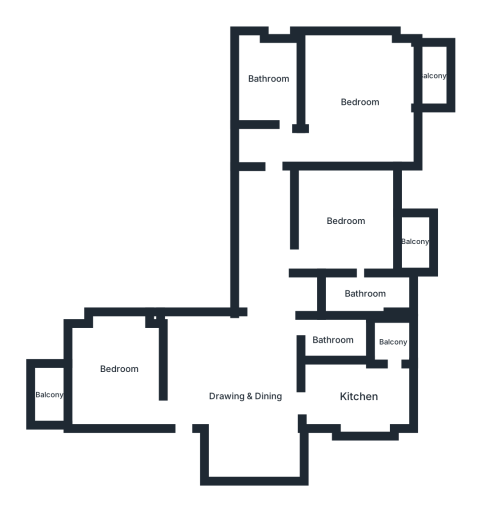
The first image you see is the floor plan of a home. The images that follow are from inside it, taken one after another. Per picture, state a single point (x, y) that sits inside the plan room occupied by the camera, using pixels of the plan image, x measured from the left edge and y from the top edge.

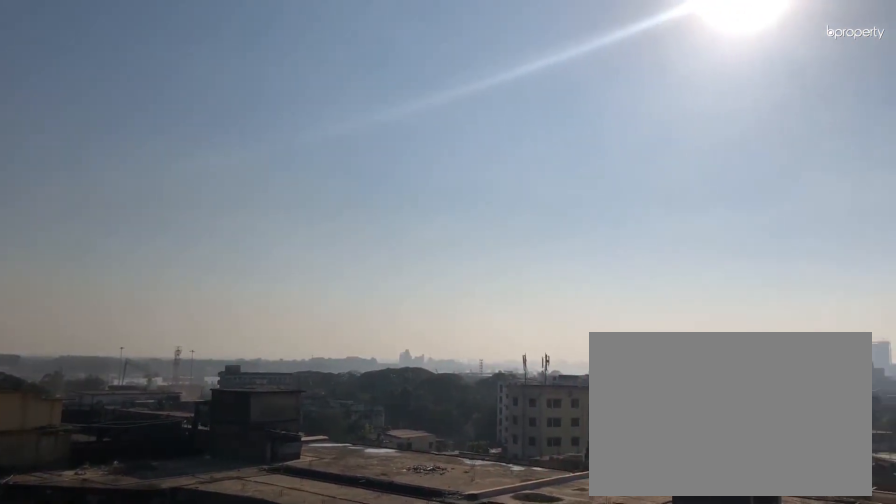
(414, 239)
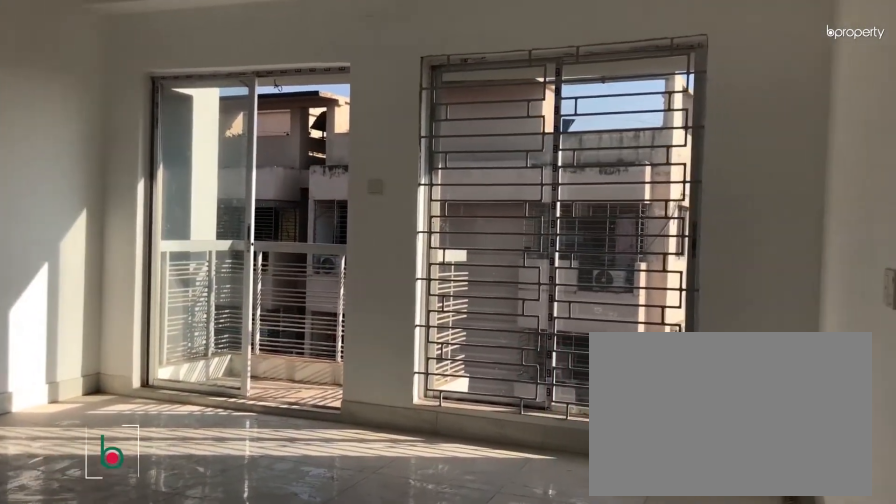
(357, 101)
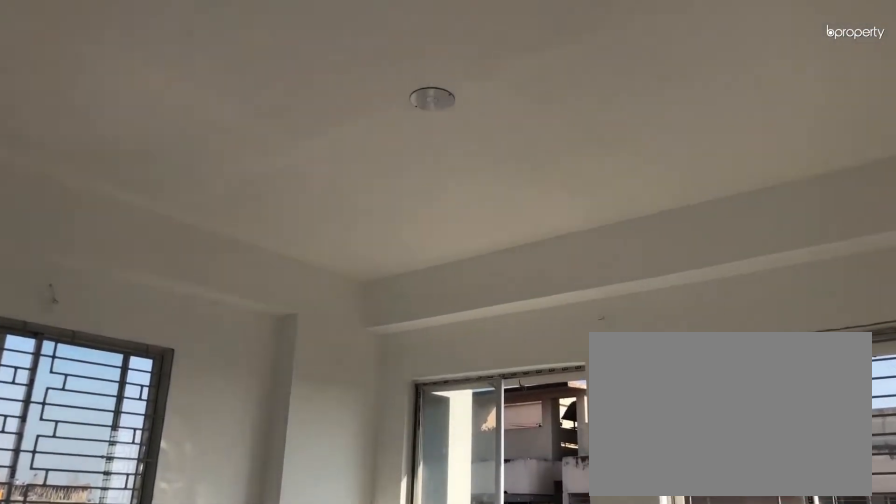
(358, 101)
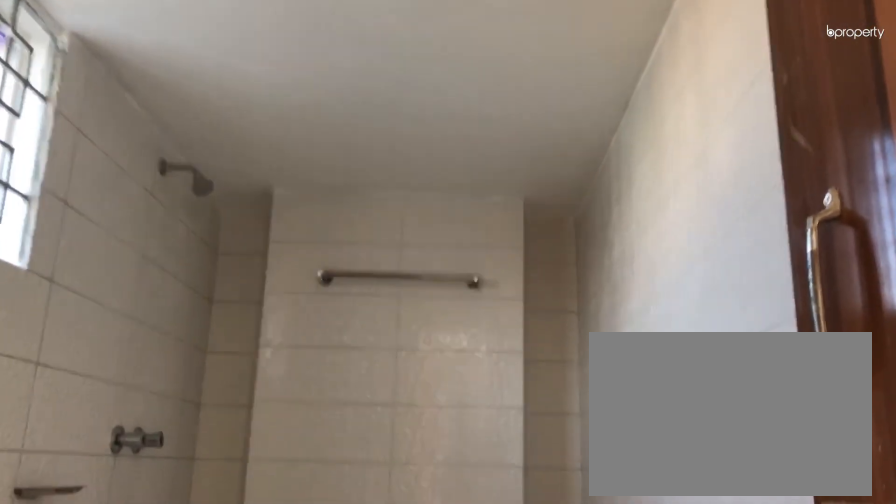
(269, 81)
